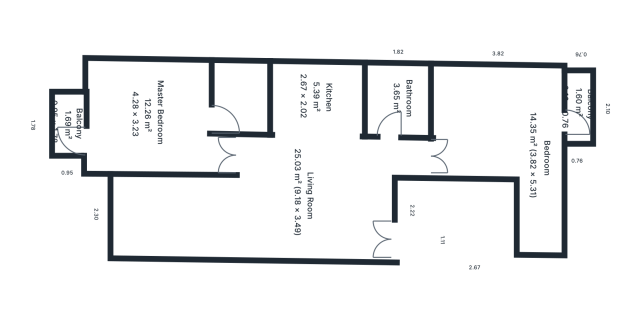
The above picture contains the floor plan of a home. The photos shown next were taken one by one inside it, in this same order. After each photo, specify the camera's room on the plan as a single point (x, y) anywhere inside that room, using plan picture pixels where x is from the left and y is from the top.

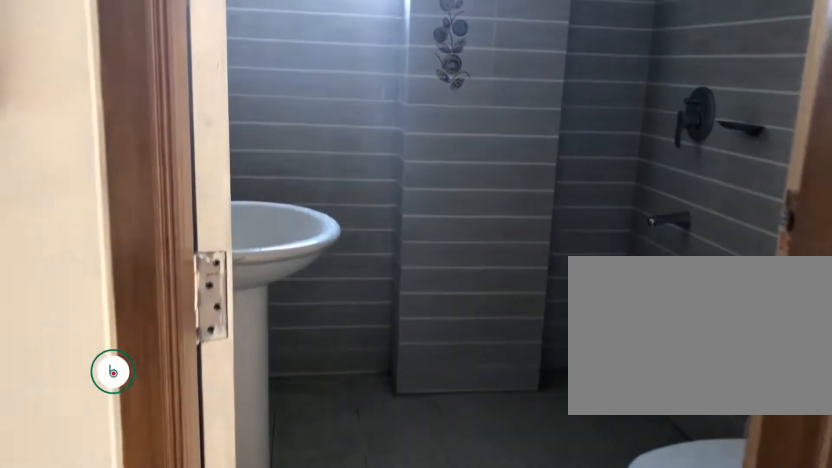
(398, 91)
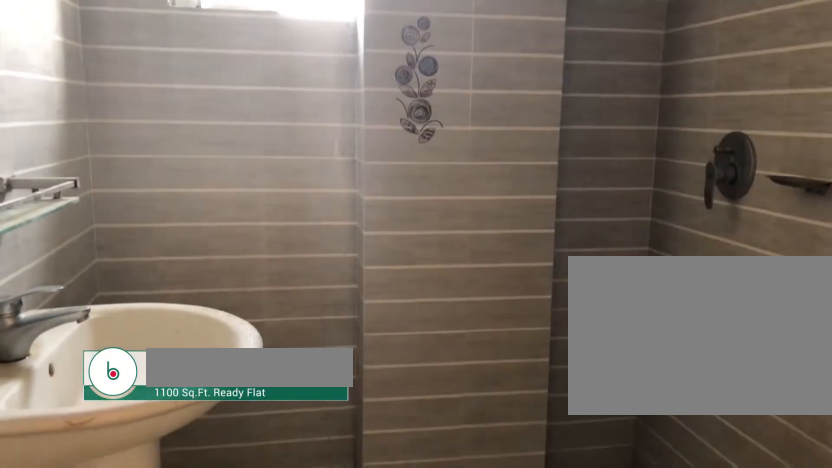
(398, 91)
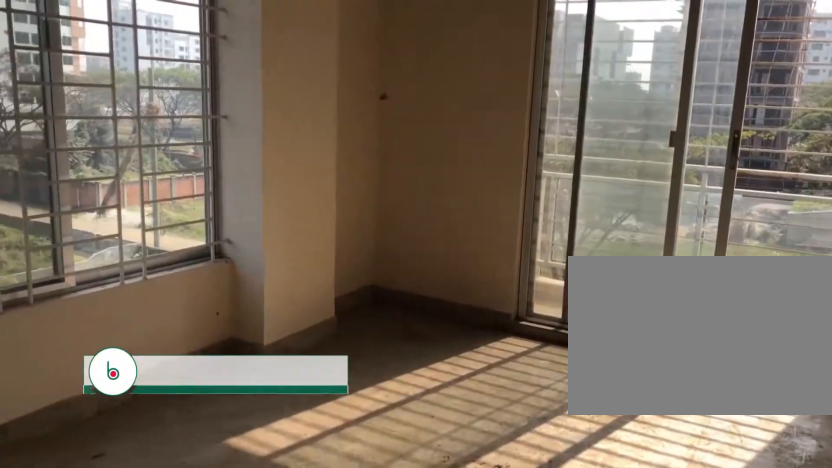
(471, 123)
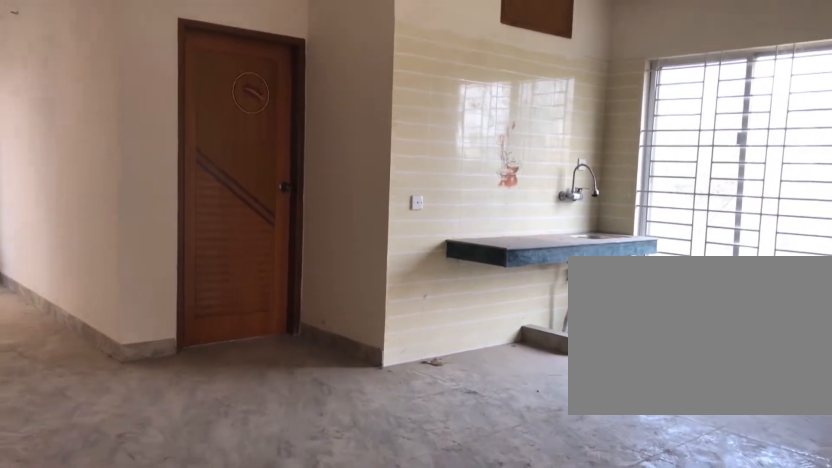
(364, 231)
